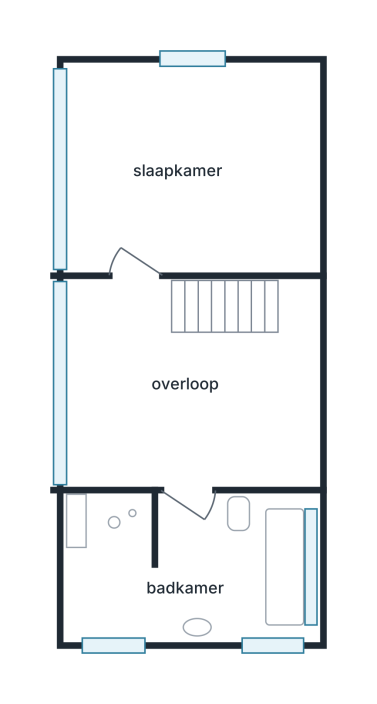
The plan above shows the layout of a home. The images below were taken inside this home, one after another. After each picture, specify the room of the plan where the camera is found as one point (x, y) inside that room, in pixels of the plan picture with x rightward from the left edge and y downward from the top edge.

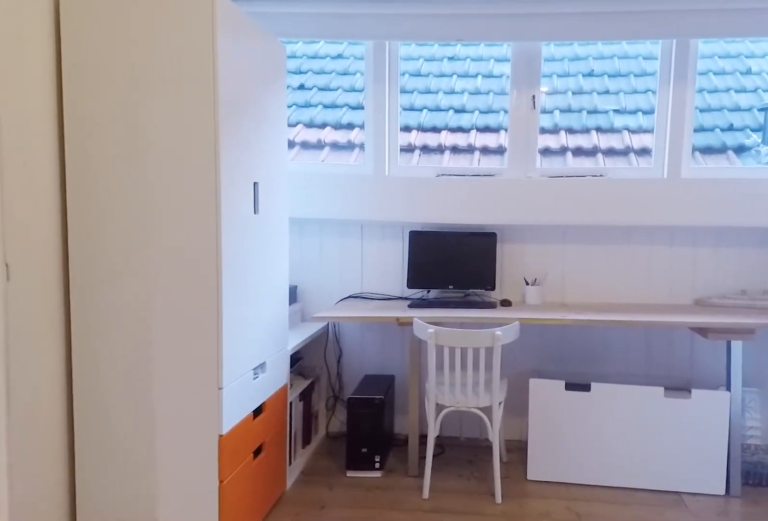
(181, 392)
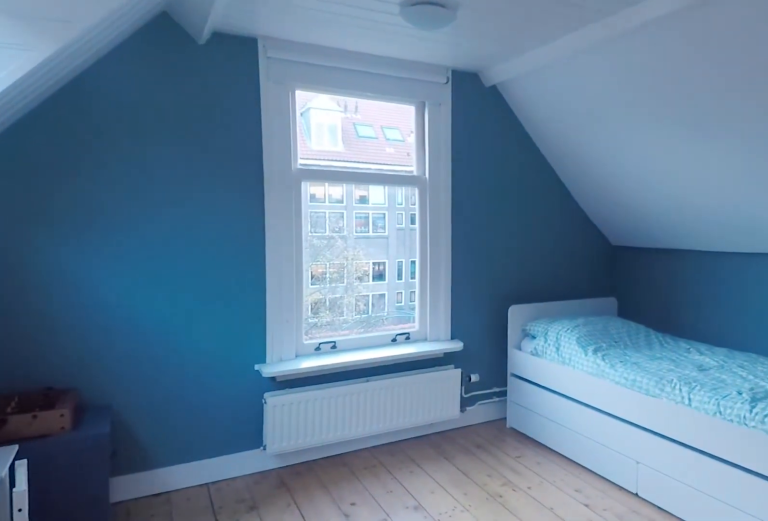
(72, 169)
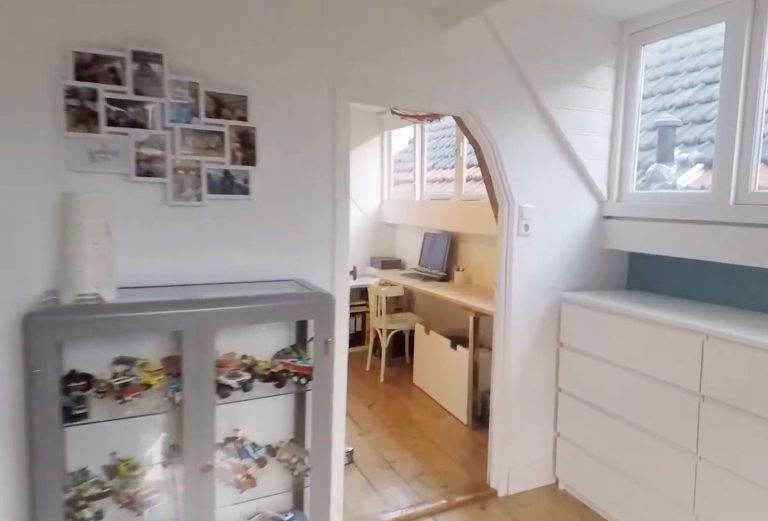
(72, 169)
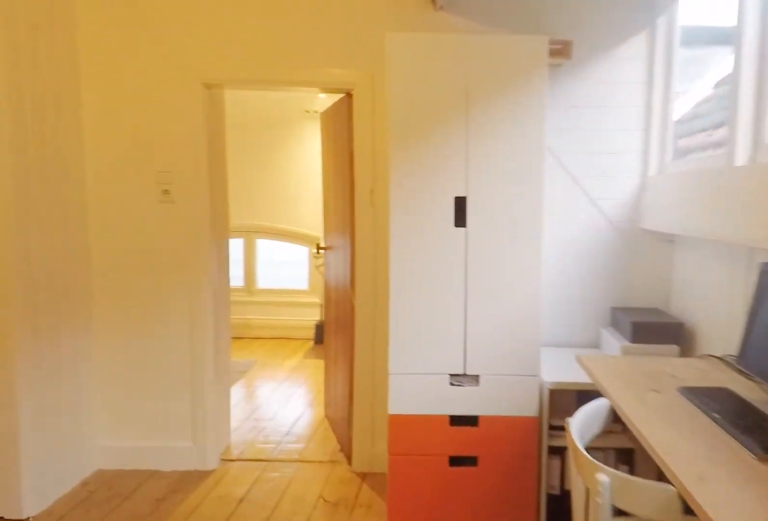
(182, 392)
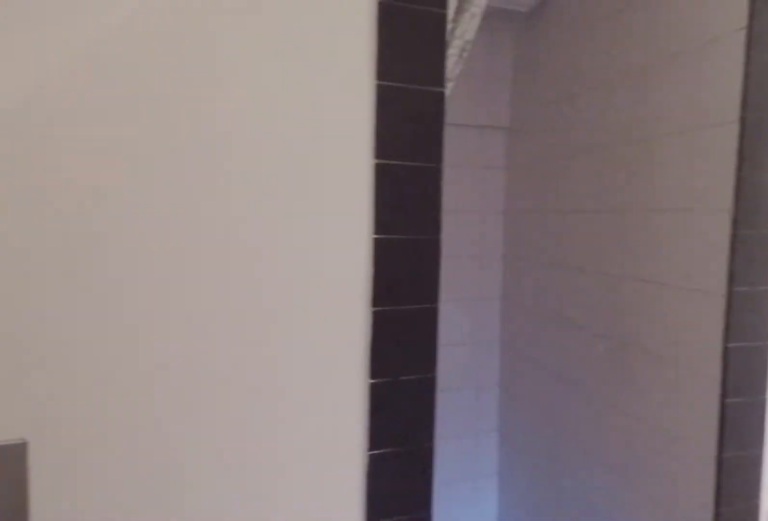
(73, 528)
